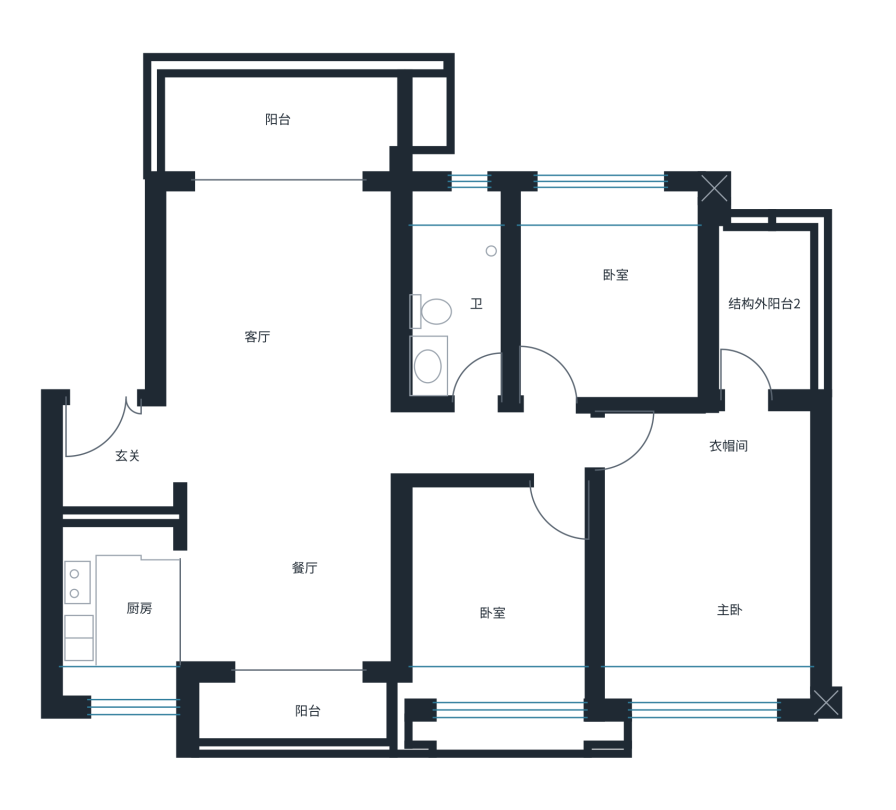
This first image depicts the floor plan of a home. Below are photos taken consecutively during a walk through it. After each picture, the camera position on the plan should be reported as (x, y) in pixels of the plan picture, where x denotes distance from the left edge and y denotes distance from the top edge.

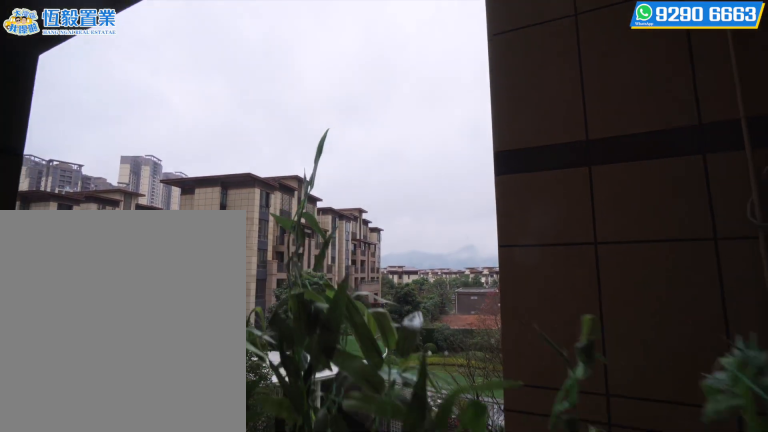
(325, 703)
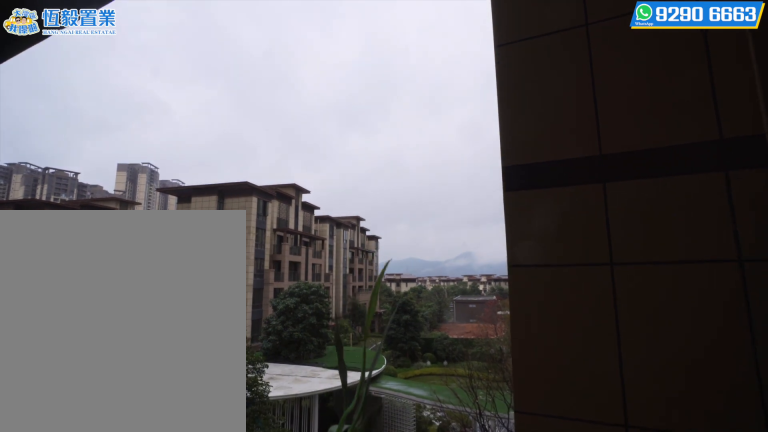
(324, 701)
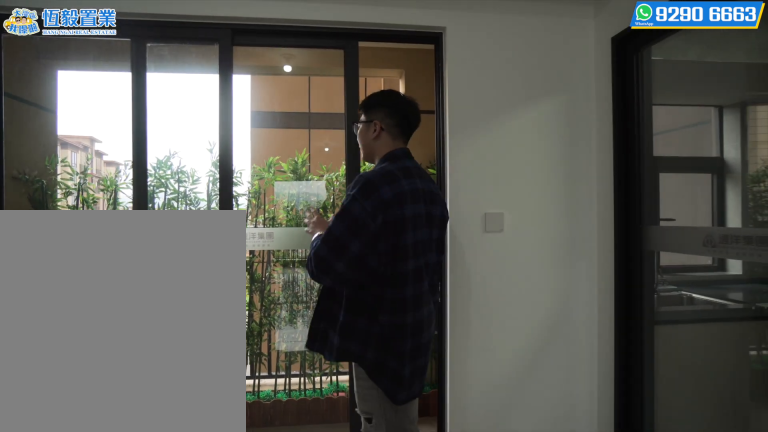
(259, 645)
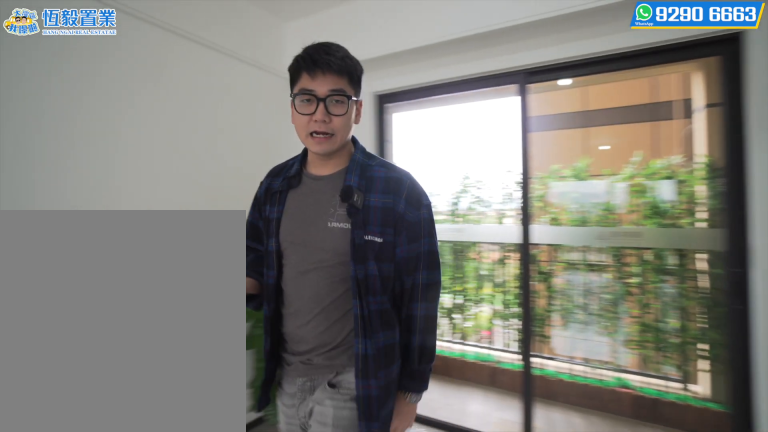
(297, 572)
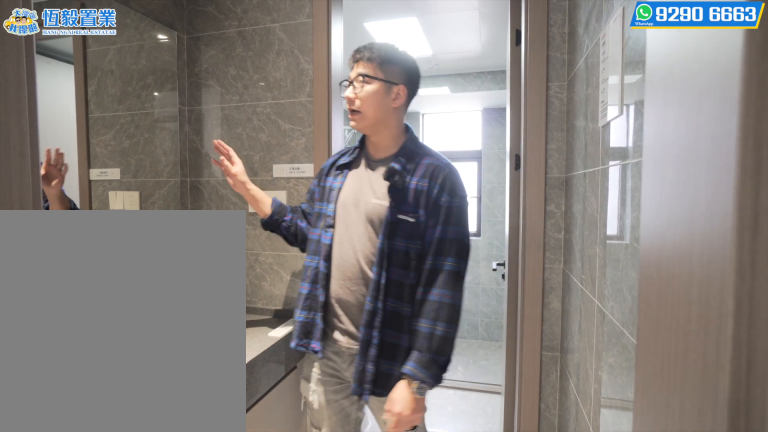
(474, 355)
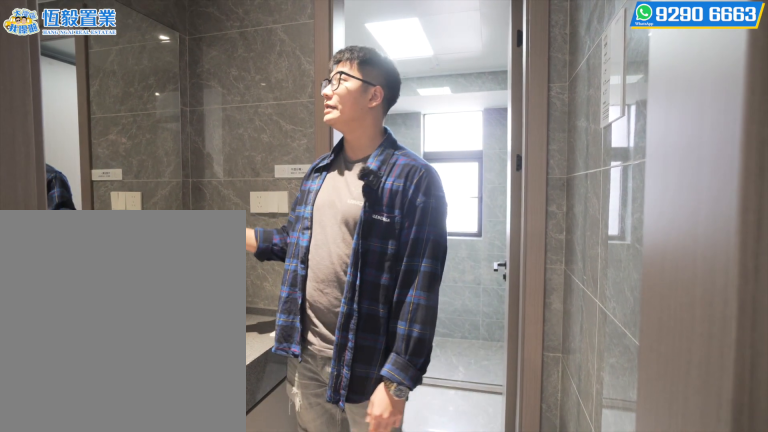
(473, 354)
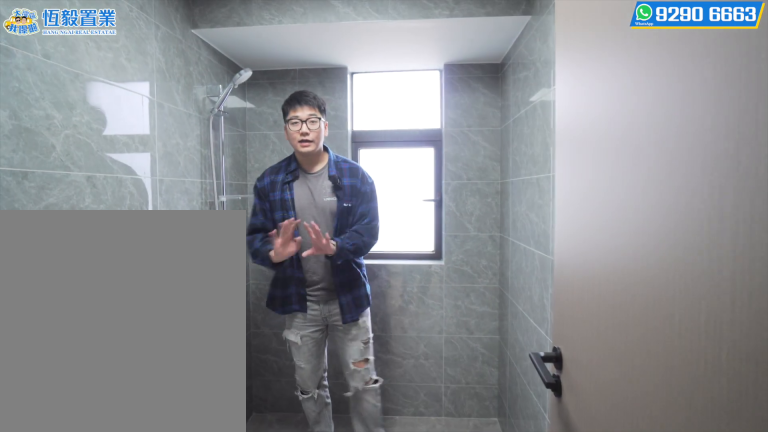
(472, 219)
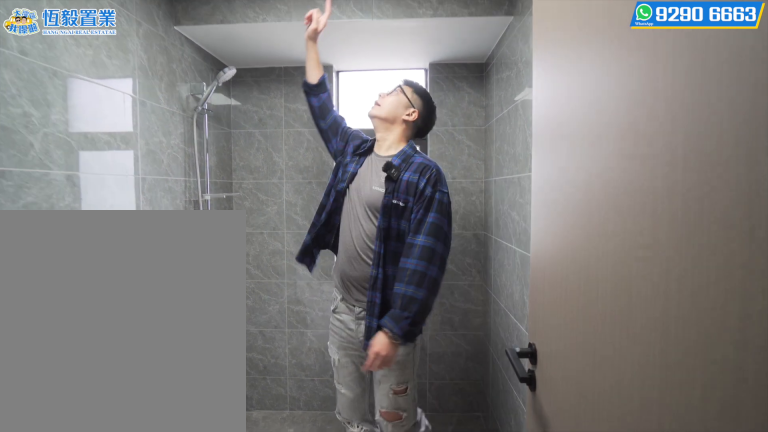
(473, 223)
